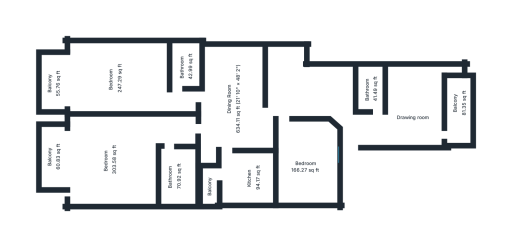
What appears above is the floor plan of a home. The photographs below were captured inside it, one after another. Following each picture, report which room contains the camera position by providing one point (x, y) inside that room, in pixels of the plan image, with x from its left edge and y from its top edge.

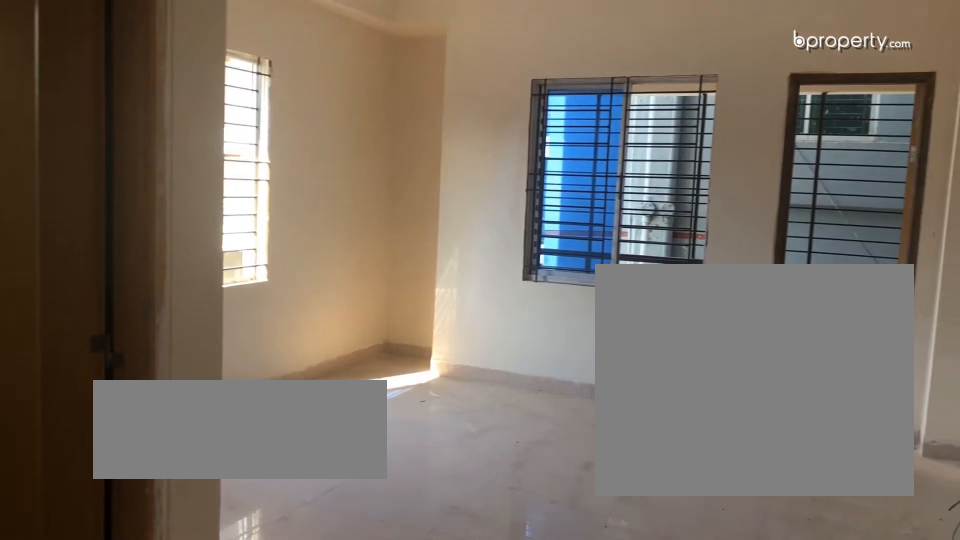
(402, 137)
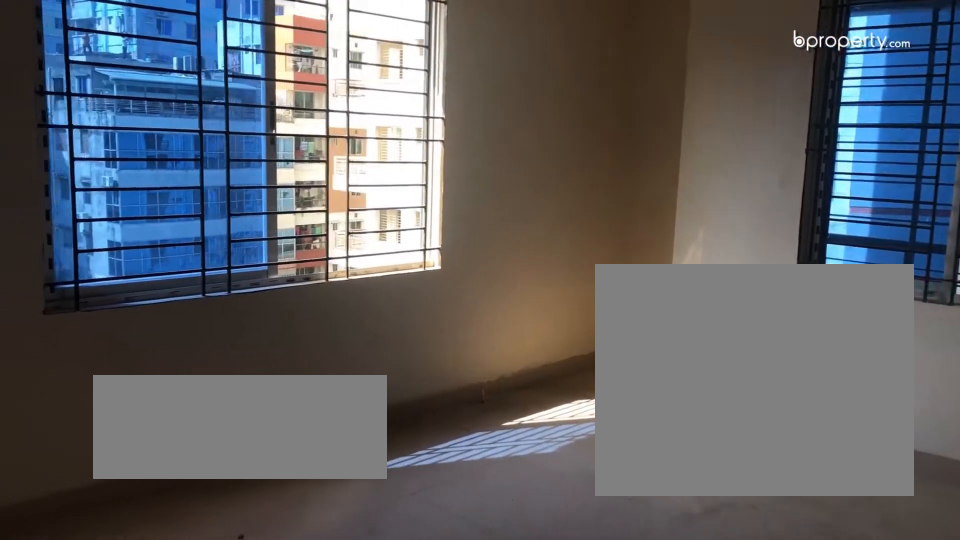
(402, 137)
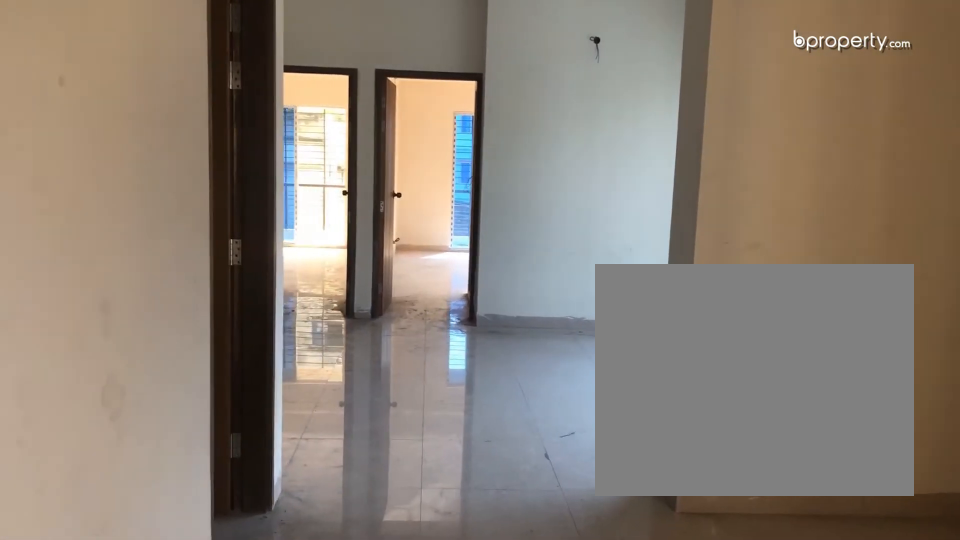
(313, 89)
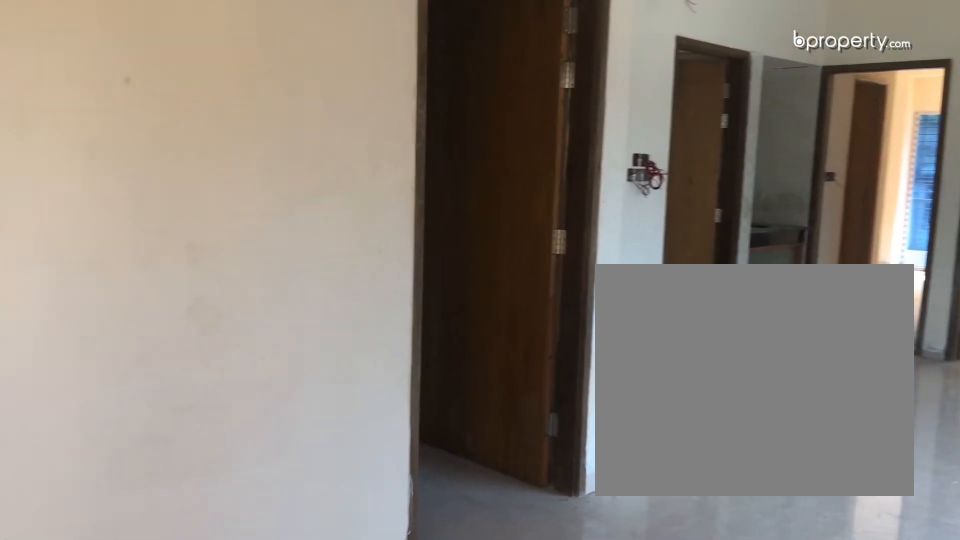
(231, 99)
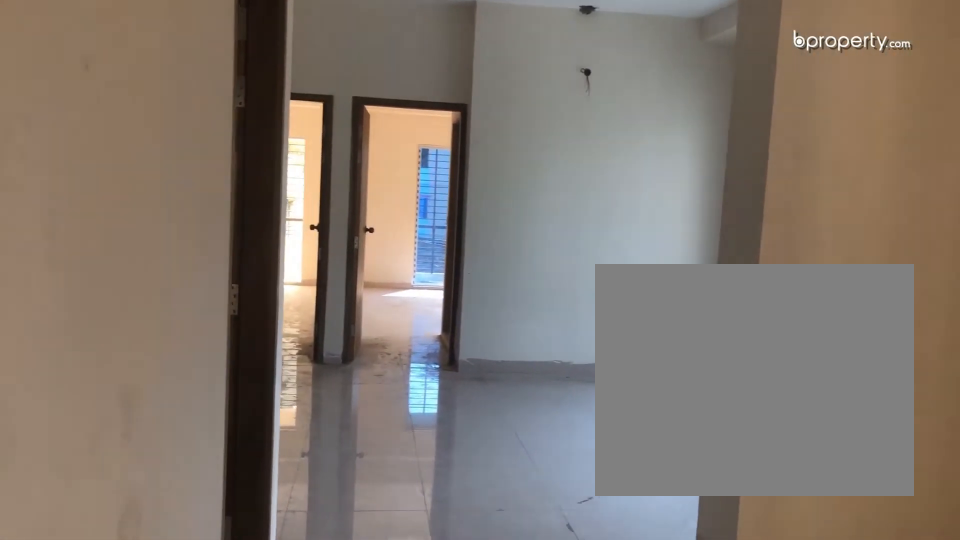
(231, 99)
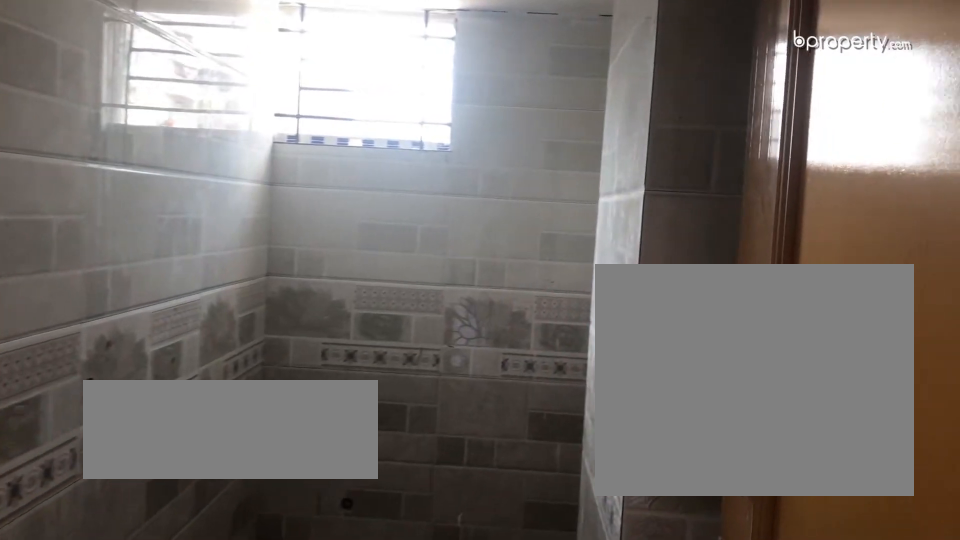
(372, 88)
